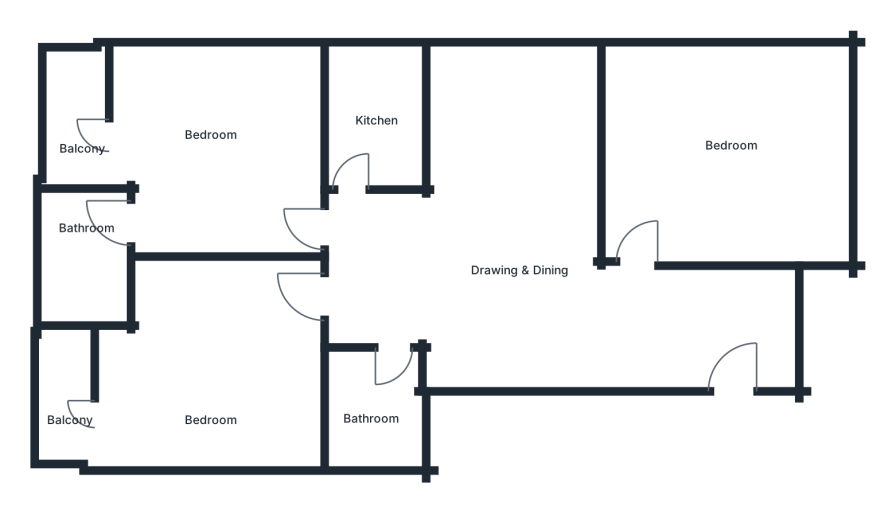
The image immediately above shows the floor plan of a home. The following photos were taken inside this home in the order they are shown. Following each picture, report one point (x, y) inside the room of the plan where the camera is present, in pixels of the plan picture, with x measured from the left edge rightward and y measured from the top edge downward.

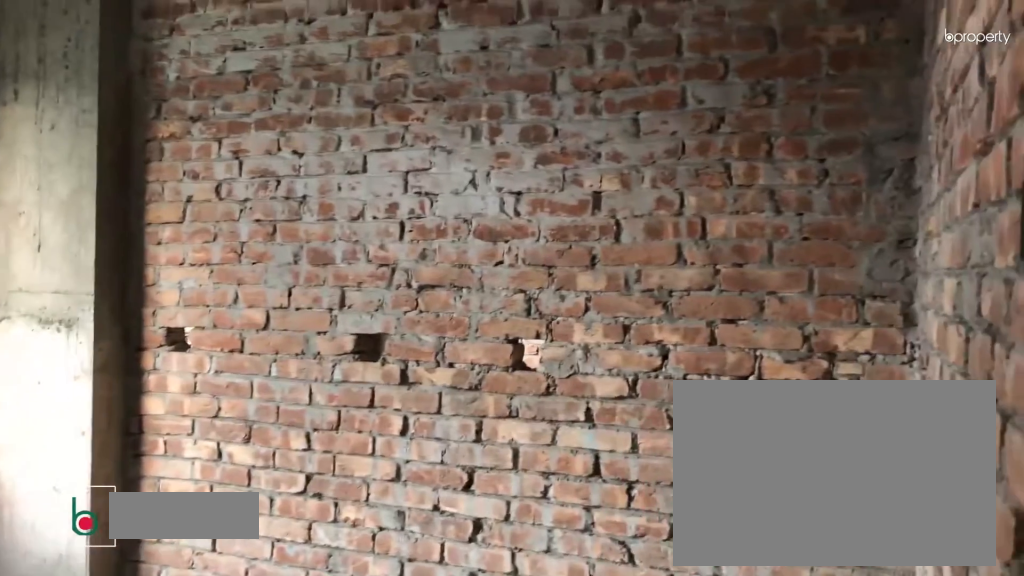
(698, 161)
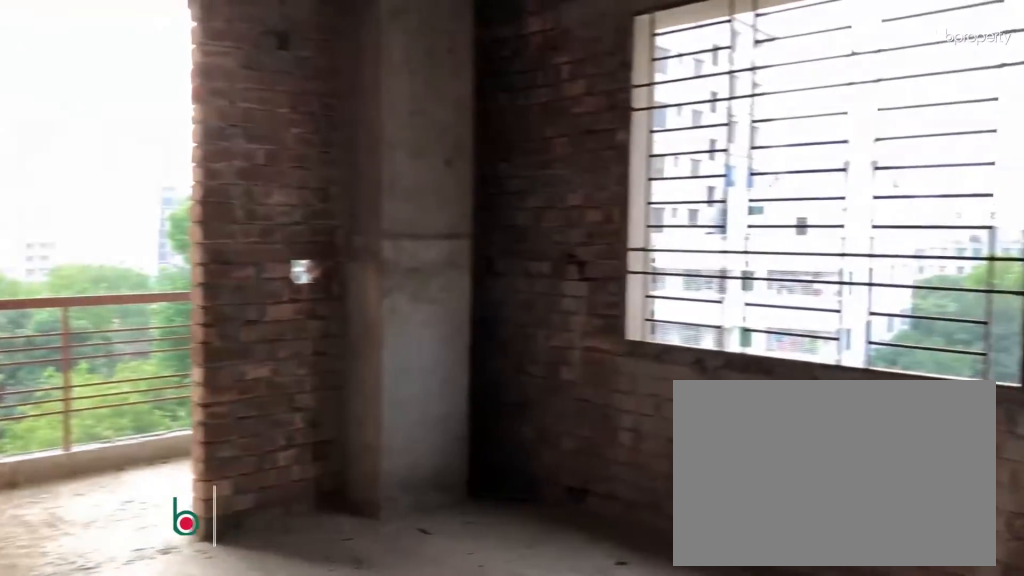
(218, 144)
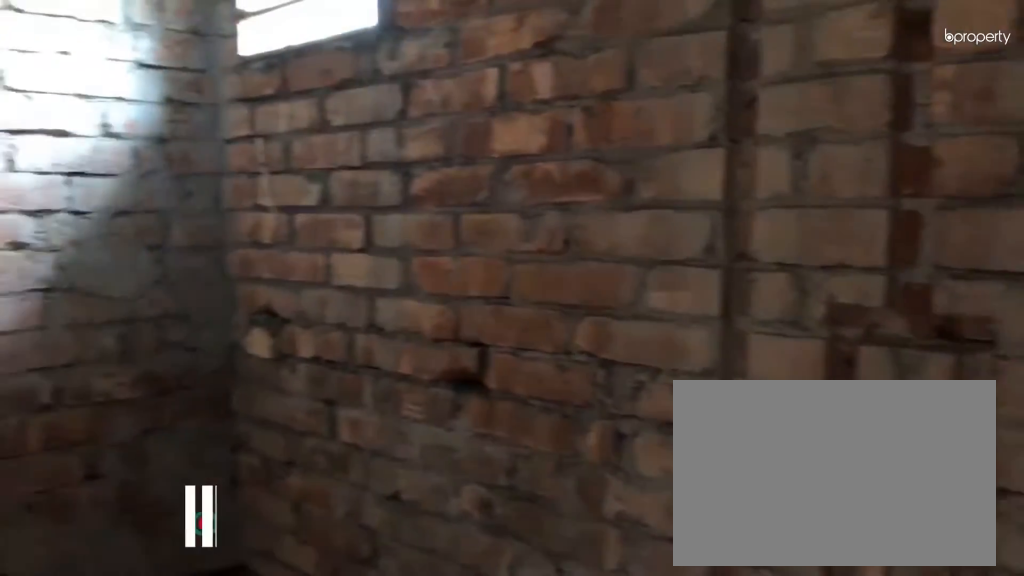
(84, 267)
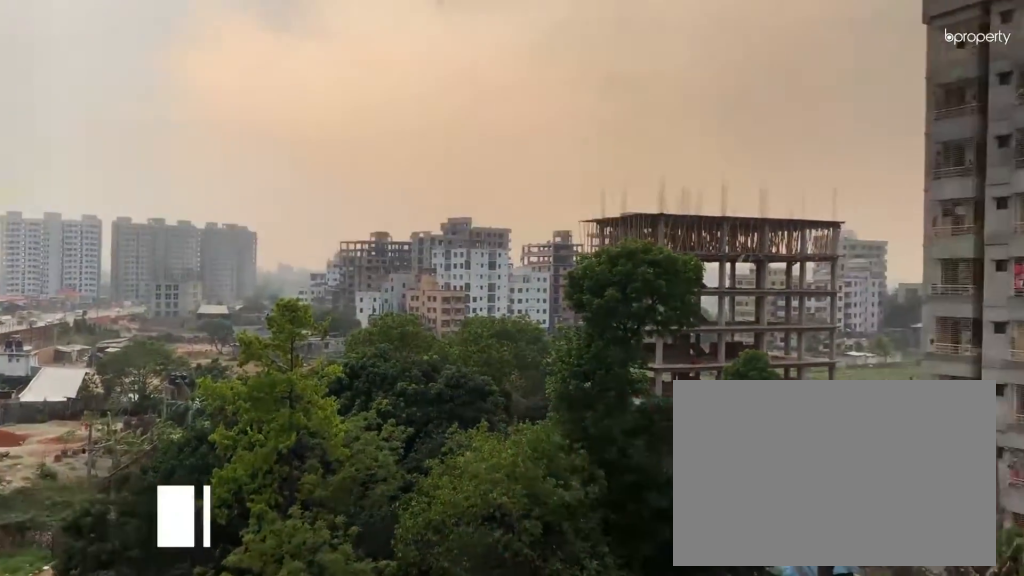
(71, 117)
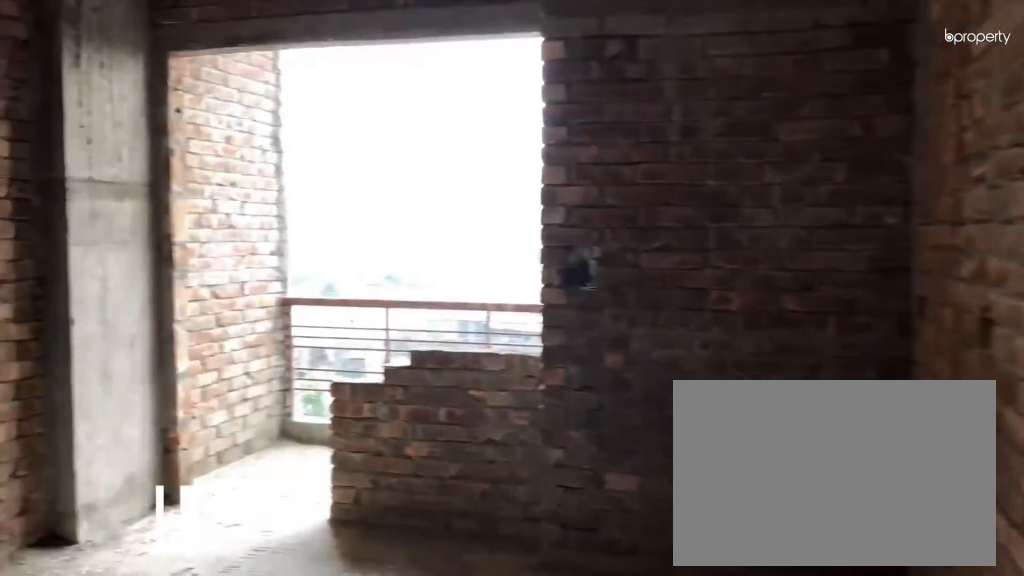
(213, 386)
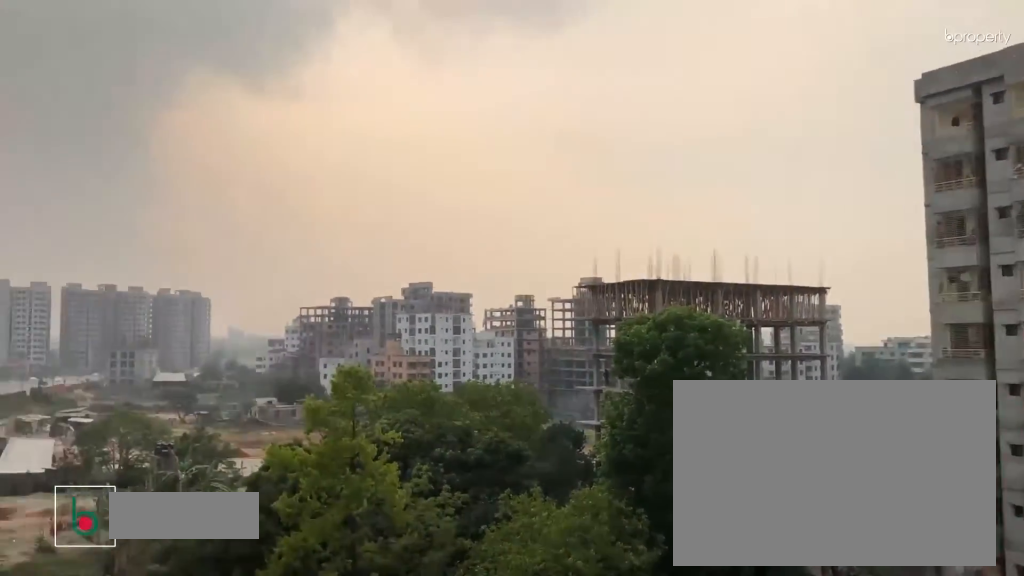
(61, 392)
